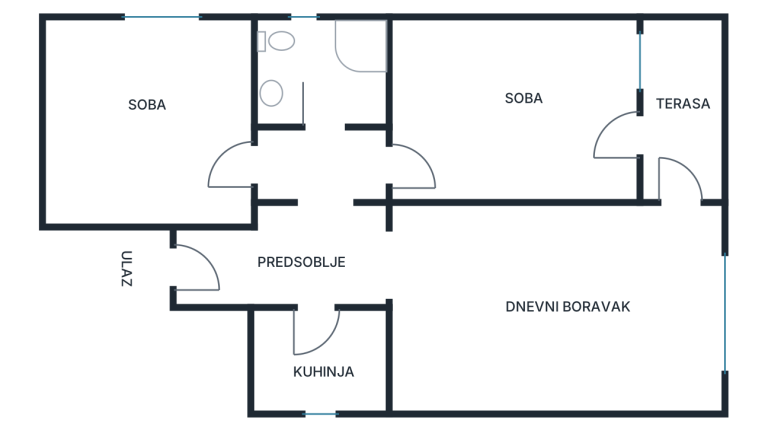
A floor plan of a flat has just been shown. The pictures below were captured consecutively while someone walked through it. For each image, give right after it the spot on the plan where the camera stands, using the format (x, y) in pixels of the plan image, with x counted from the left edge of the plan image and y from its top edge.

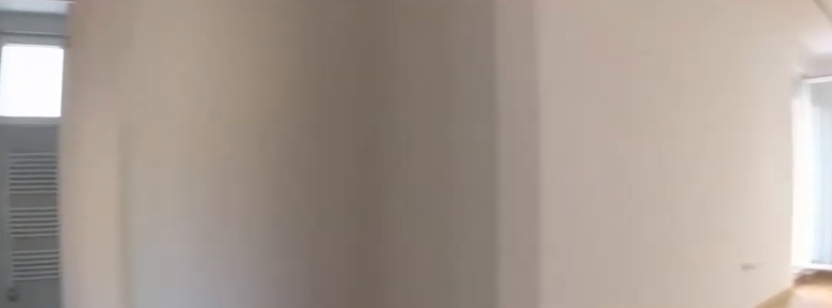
(341, 279)
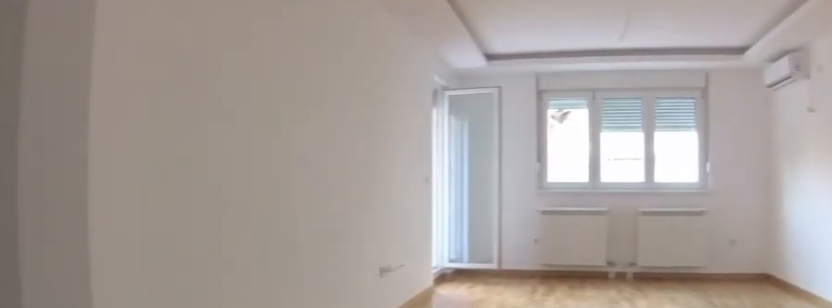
(340, 271)
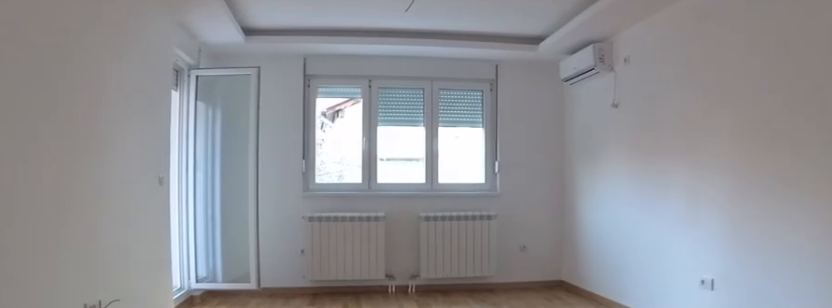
(402, 268)
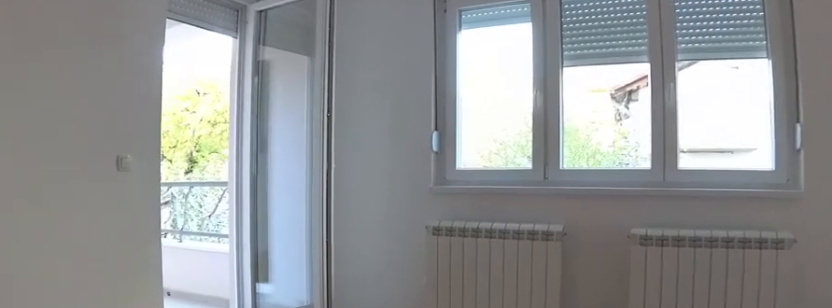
(631, 285)
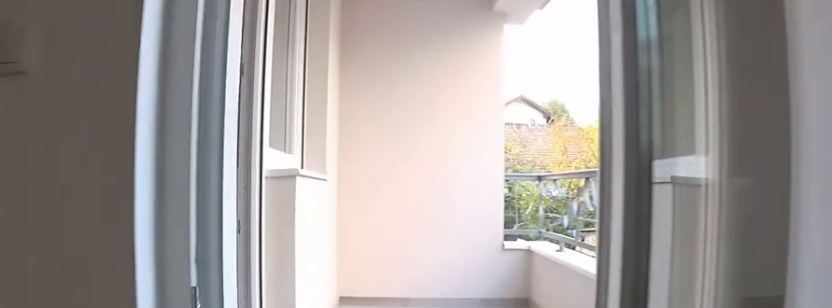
(663, 248)
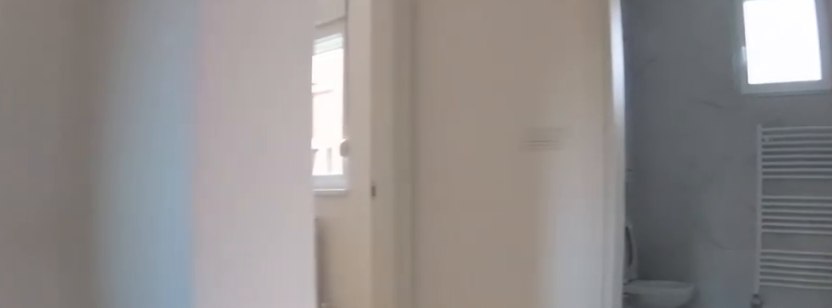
(341, 233)
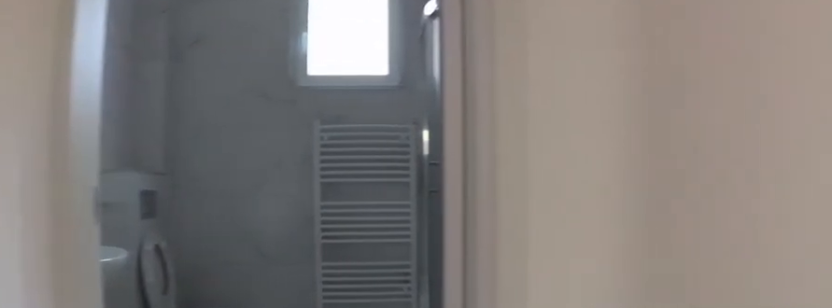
(329, 200)
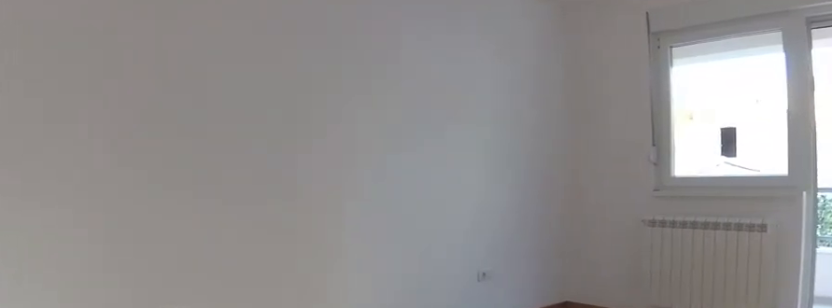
(382, 172)
